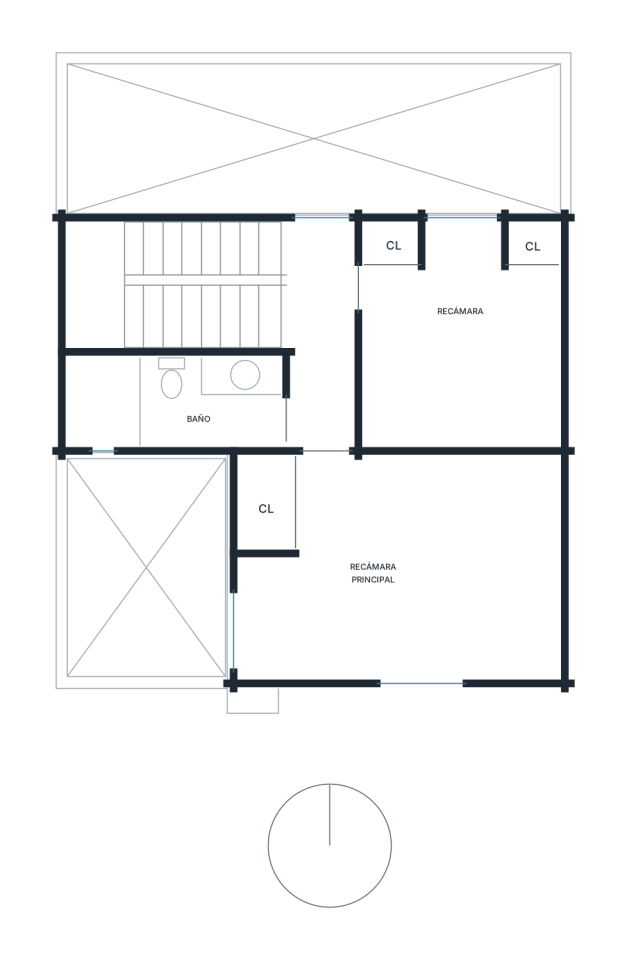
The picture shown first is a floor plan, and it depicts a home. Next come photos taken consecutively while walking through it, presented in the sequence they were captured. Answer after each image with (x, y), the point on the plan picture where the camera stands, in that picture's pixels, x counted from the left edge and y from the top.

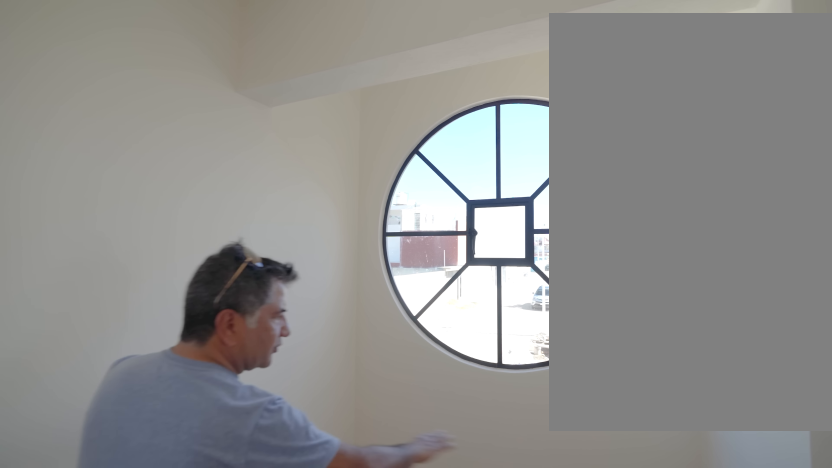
(340, 622)
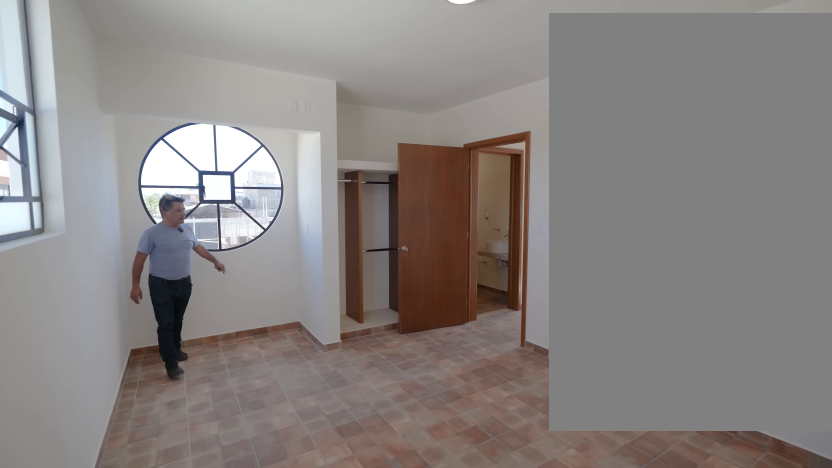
(446, 583)
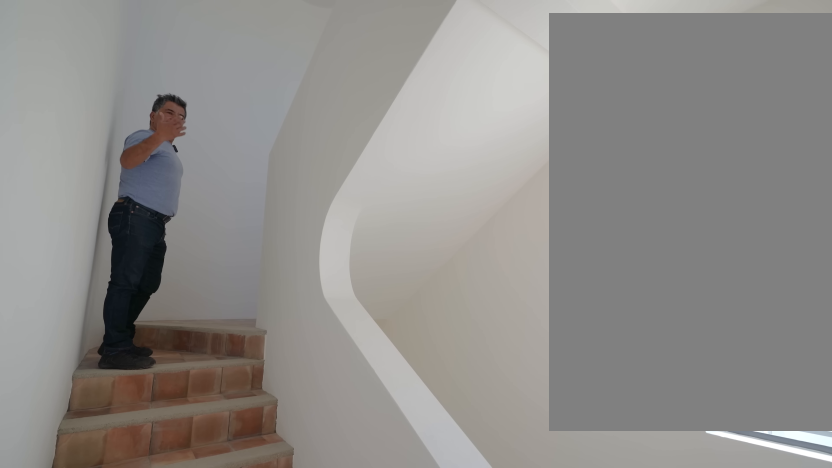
(314, 316)
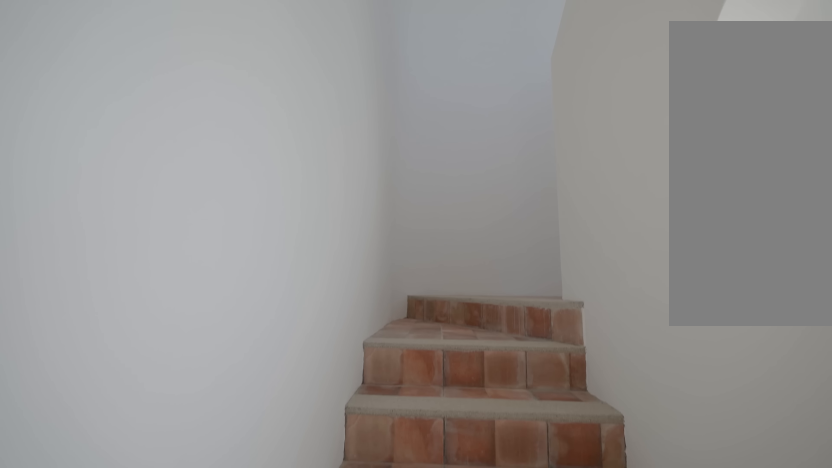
(250, 313)
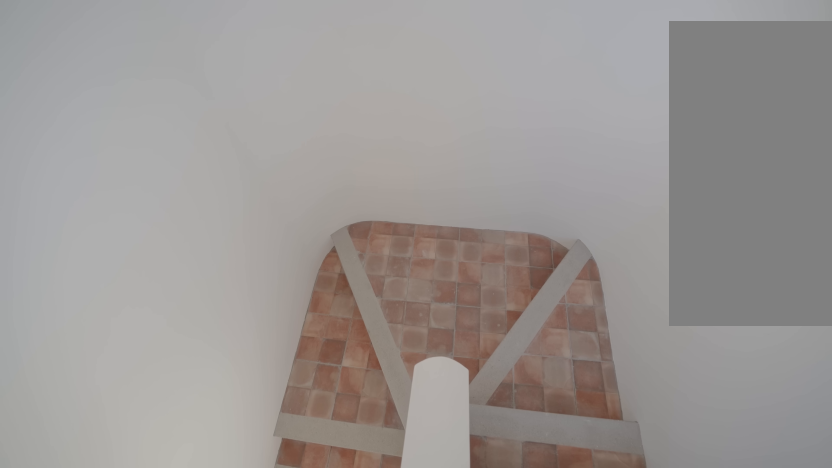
(95, 271)
